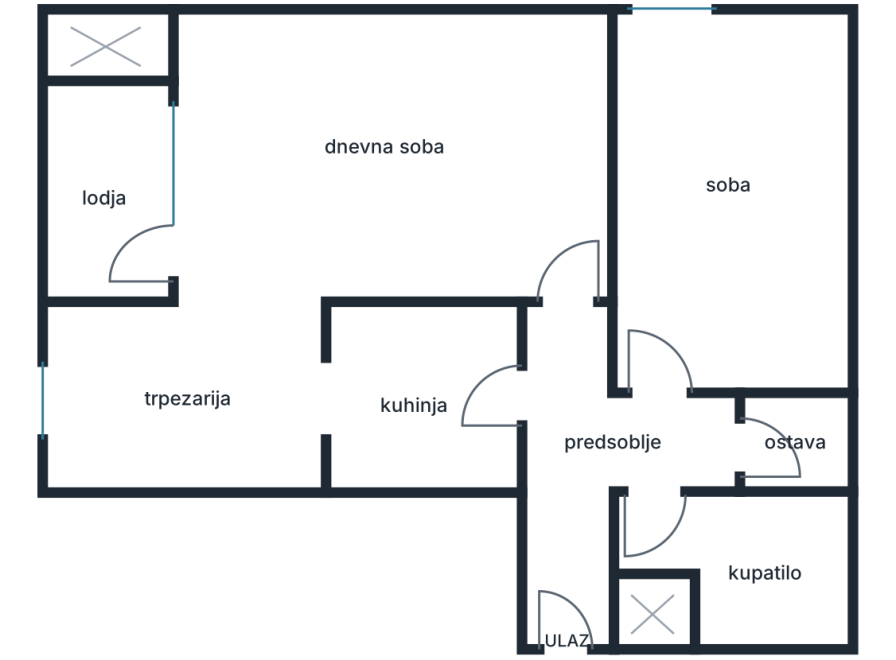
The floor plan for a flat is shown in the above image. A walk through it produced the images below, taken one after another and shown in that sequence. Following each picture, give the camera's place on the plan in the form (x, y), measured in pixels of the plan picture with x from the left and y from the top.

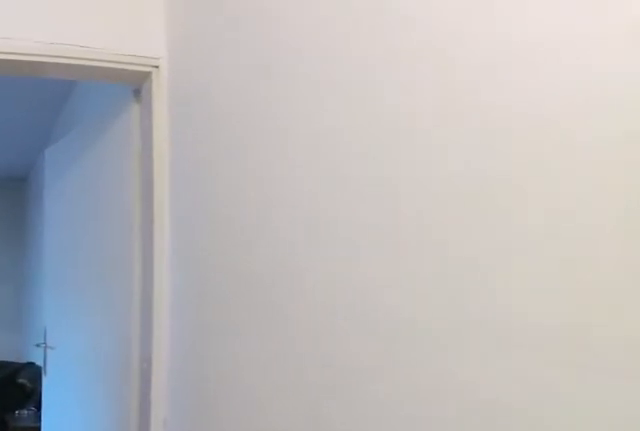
(576, 455)
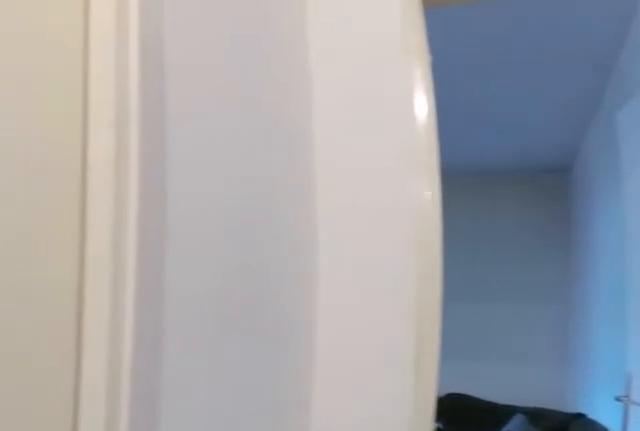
(562, 430)
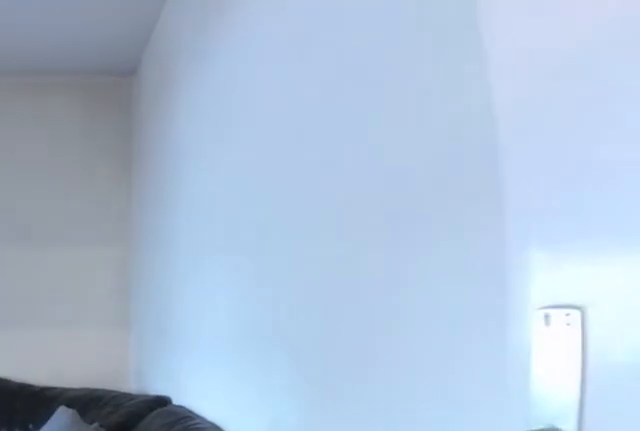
(569, 303)
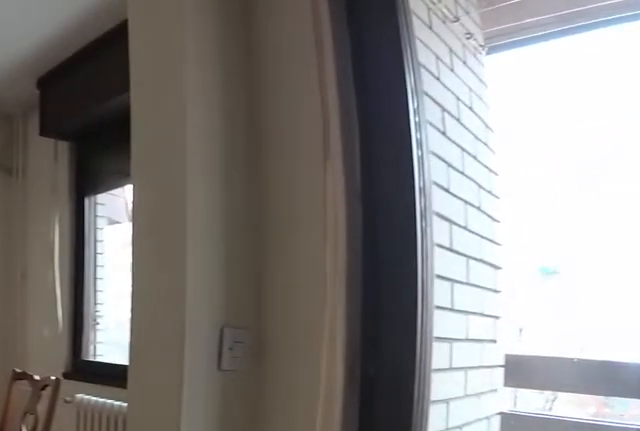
(221, 187)
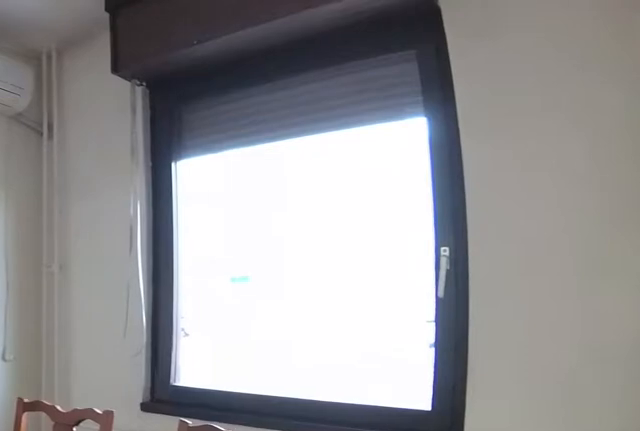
(216, 286)
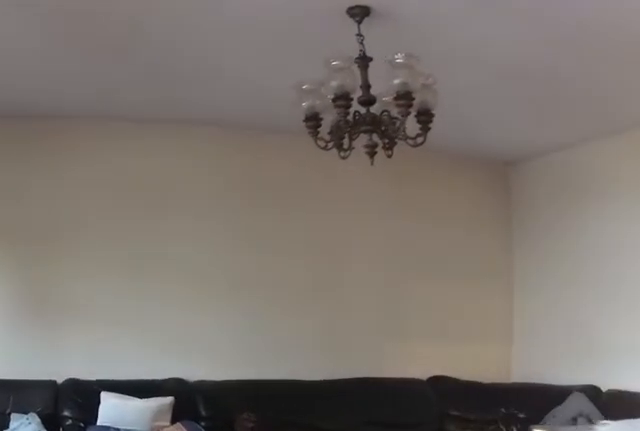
(247, 327)
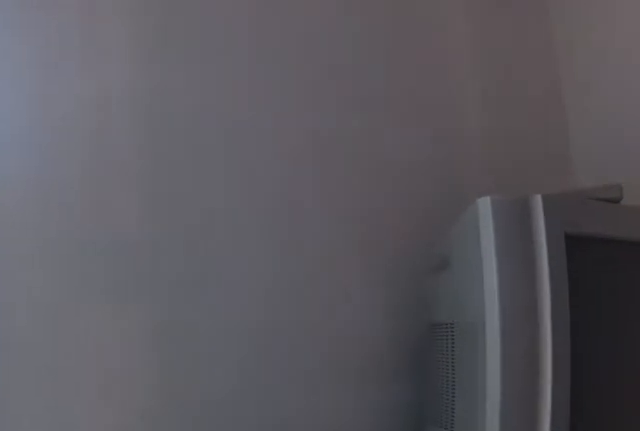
(676, 103)
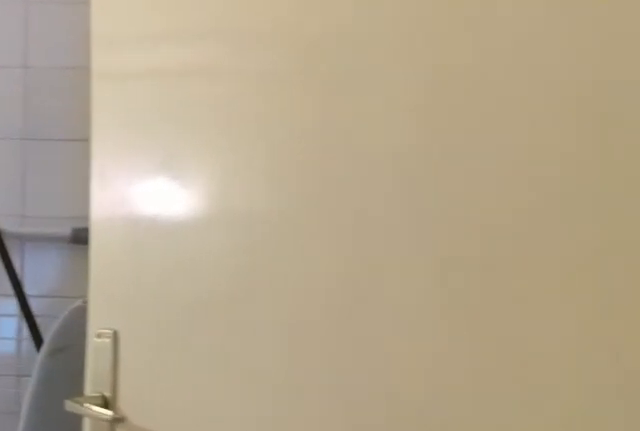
(677, 477)
